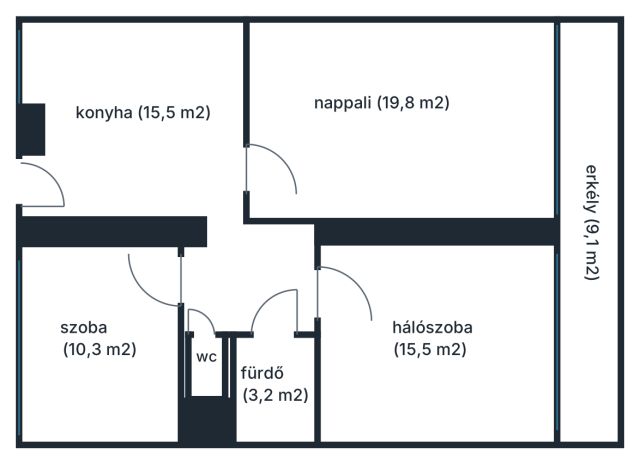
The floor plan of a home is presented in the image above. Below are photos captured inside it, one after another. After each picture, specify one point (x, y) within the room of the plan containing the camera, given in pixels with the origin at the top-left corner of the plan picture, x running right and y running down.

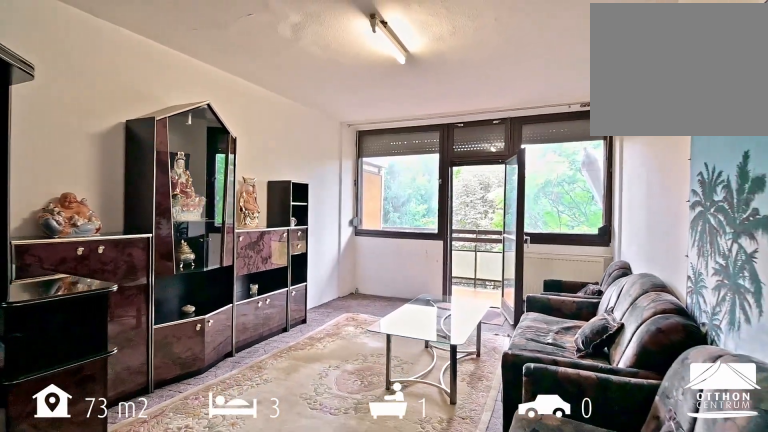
(400, 121)
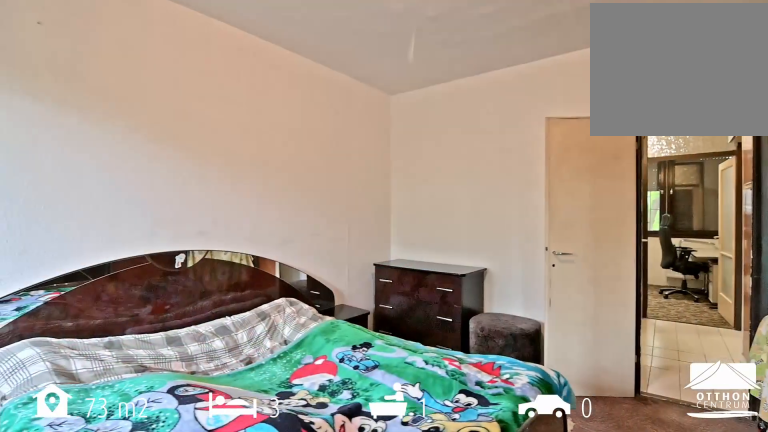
(440, 341)
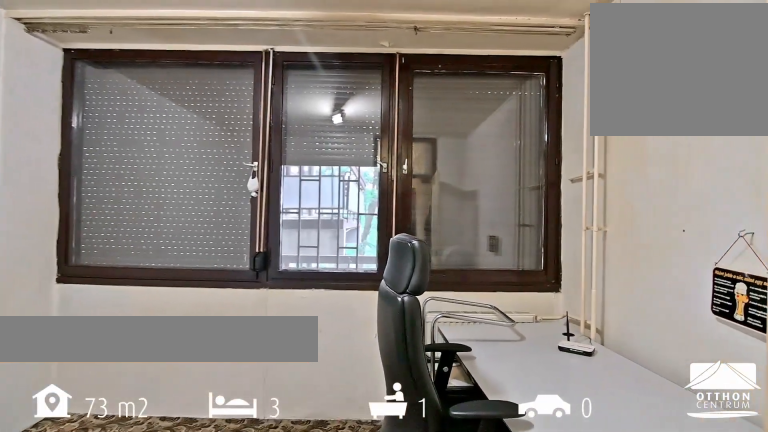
(100, 341)
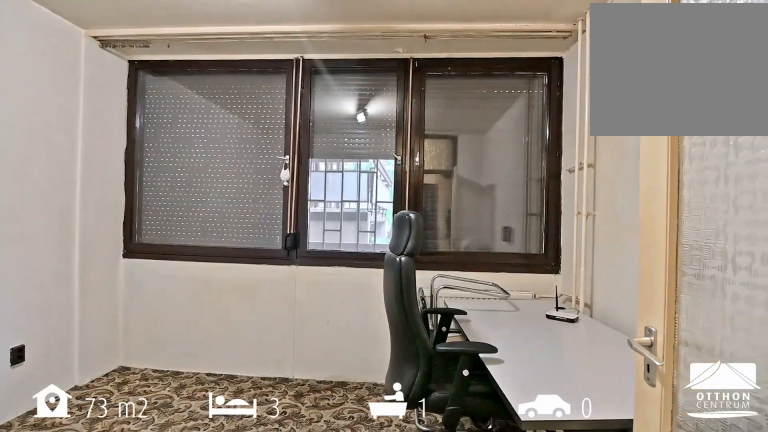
(100, 342)
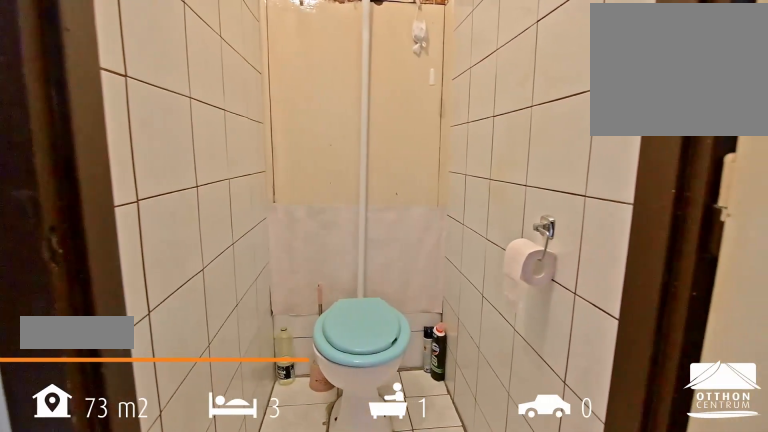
(206, 372)
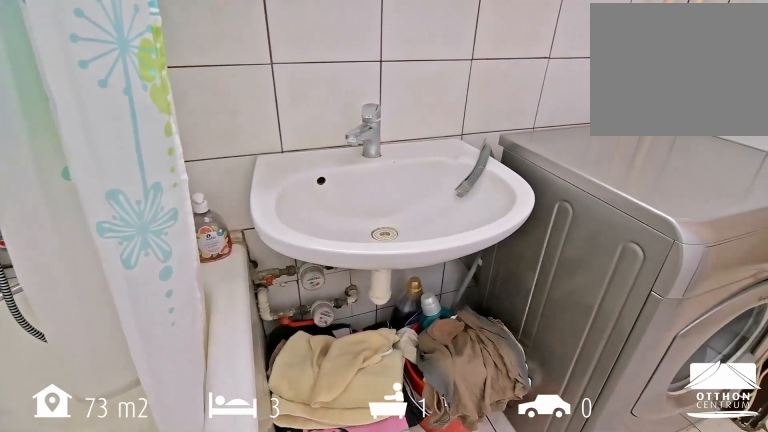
(274, 385)
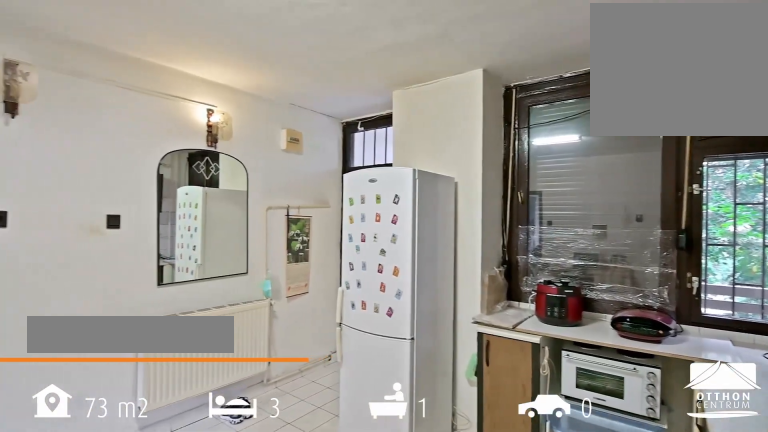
(136, 121)
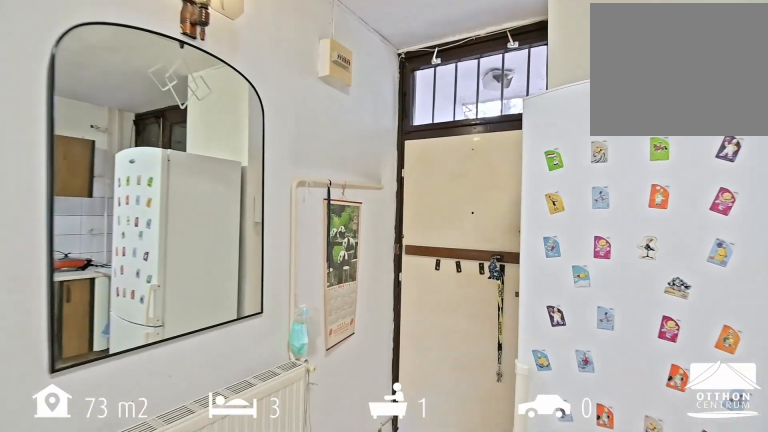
(136, 121)
